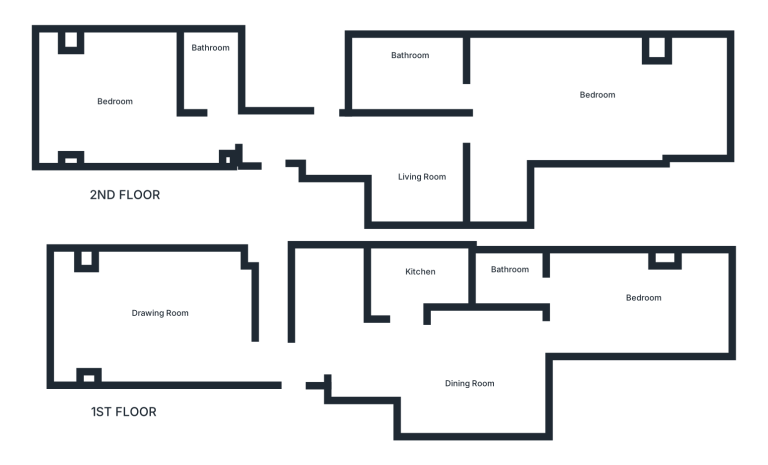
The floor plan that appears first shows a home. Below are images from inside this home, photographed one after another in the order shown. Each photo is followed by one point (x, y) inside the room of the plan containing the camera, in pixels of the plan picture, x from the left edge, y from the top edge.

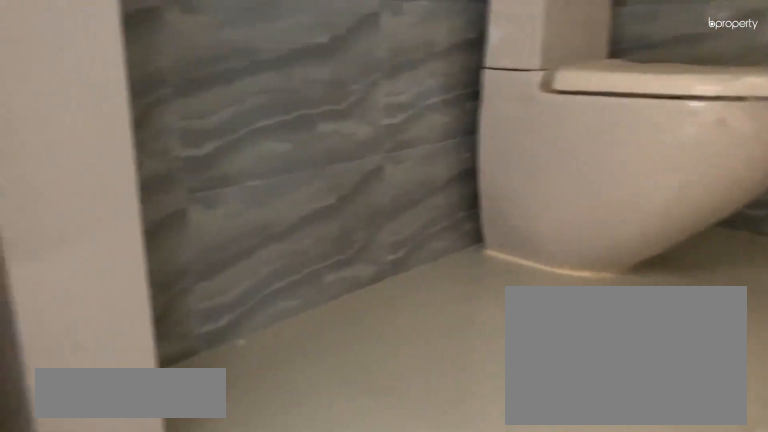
(216, 77)
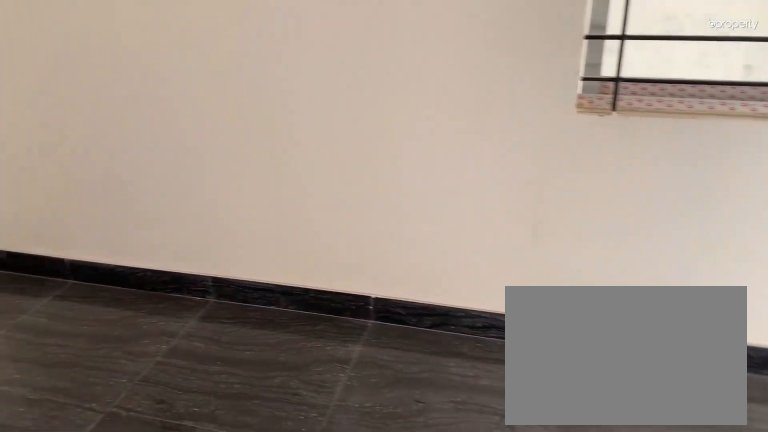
(591, 108)
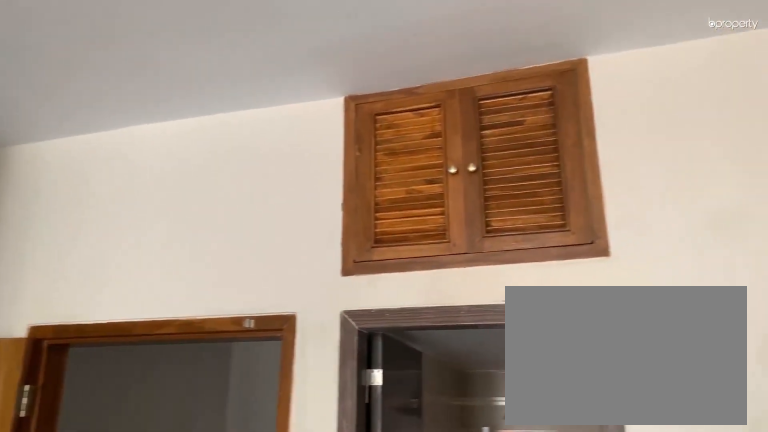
(582, 98)
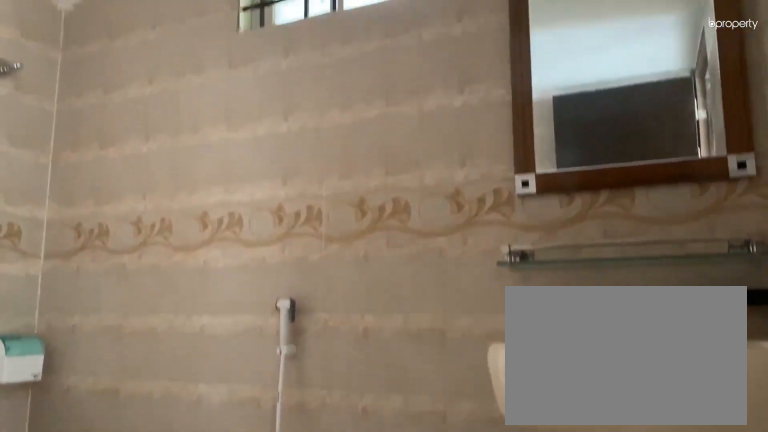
(405, 69)
